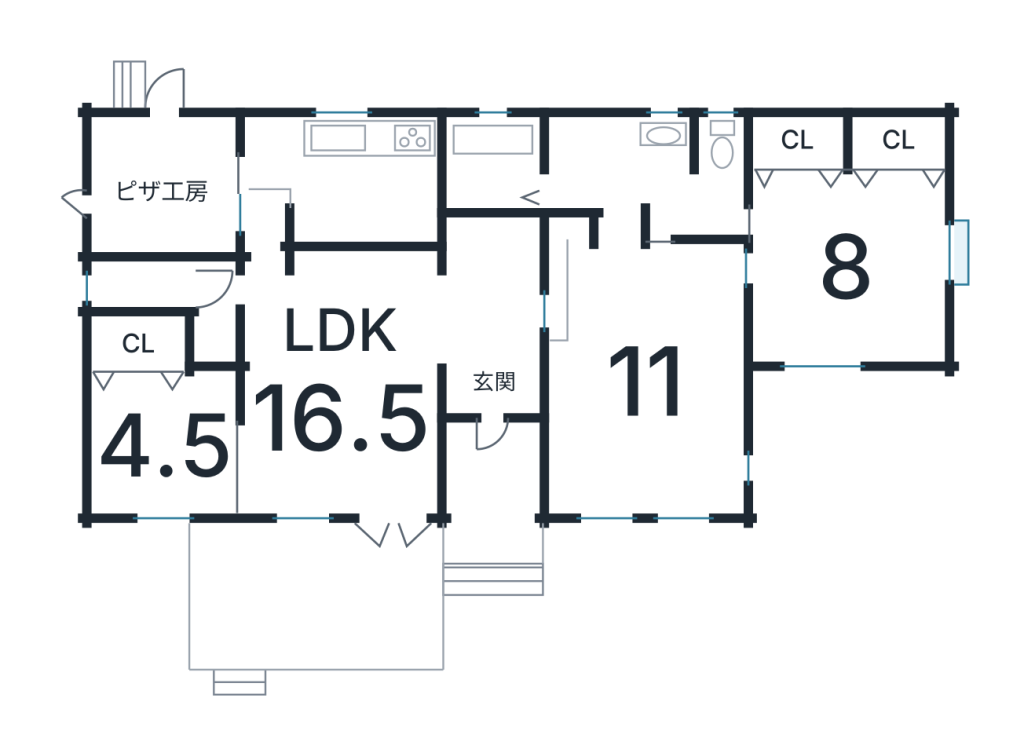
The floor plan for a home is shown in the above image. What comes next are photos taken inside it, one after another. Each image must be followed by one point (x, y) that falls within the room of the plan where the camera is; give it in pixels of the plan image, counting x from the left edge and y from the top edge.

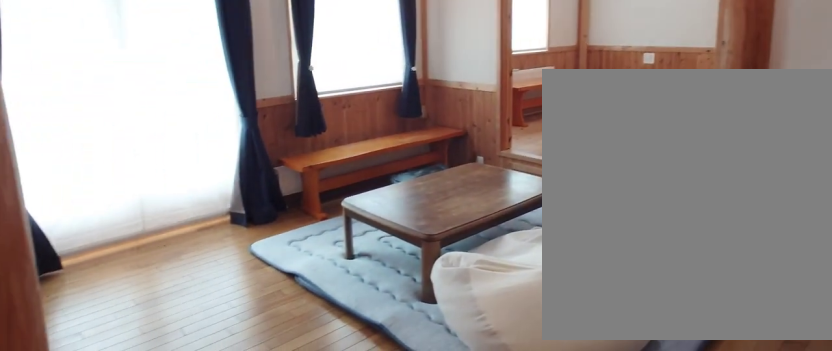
(333, 393)
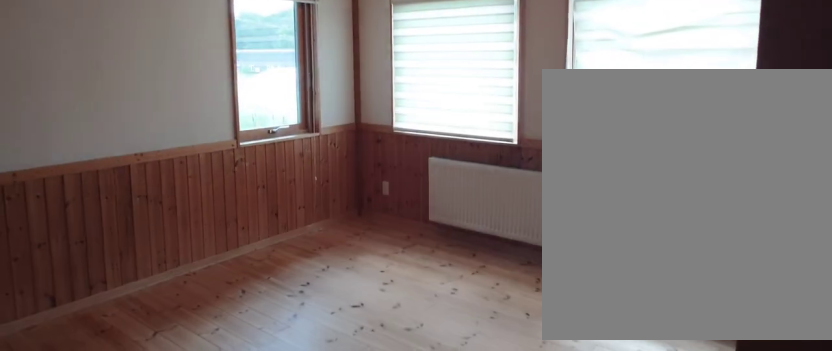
(641, 392)
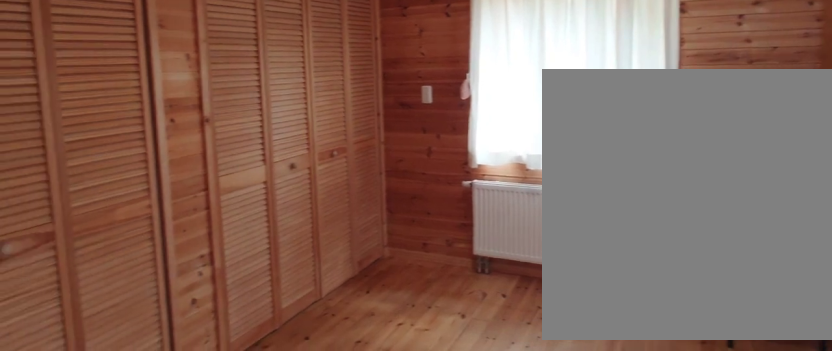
(843, 279)
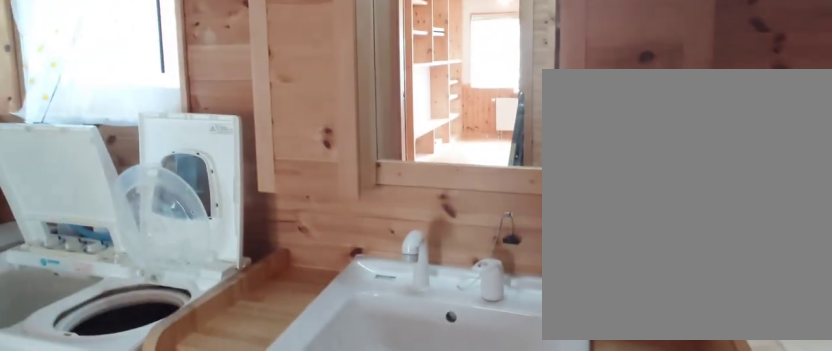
(609, 174)
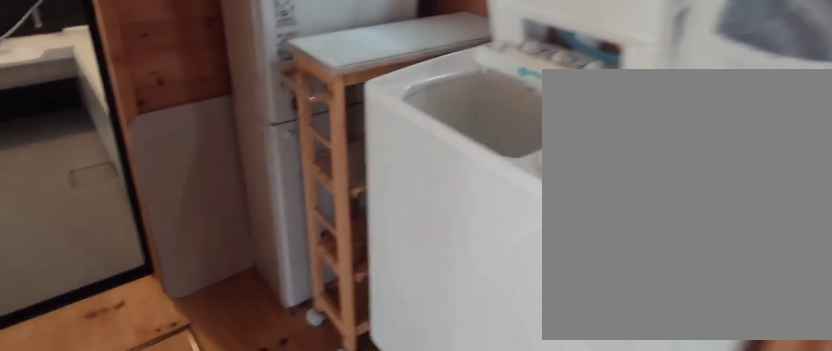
(609, 174)
